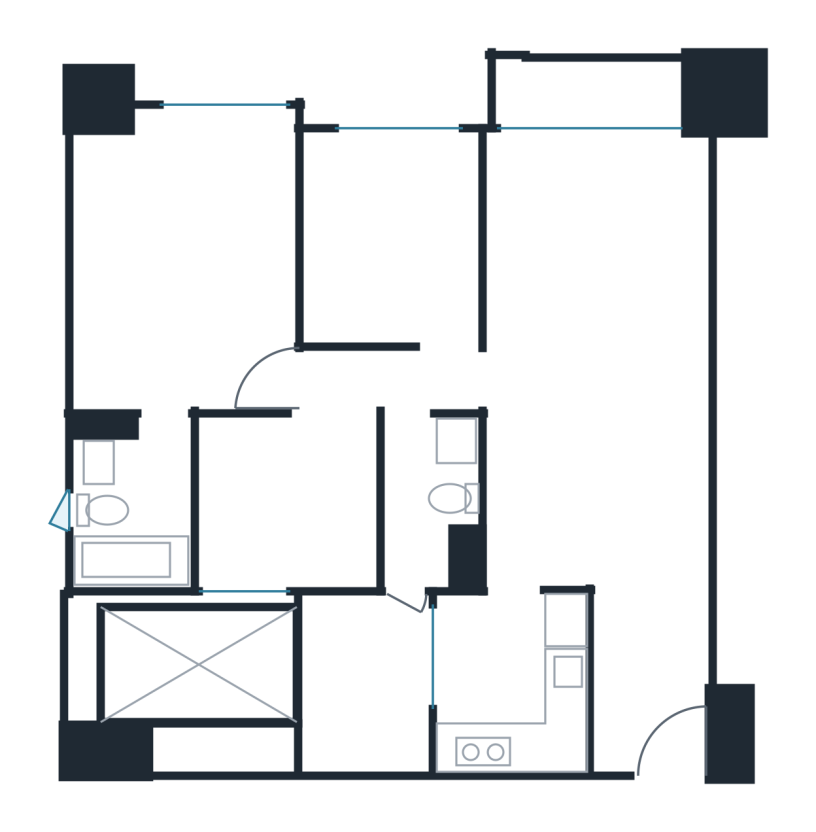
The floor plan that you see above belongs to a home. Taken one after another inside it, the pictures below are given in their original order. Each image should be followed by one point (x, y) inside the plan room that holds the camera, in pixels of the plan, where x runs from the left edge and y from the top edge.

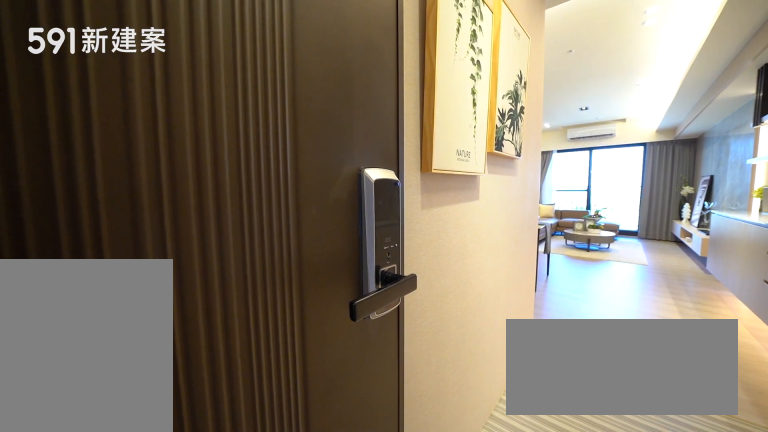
(649, 725)
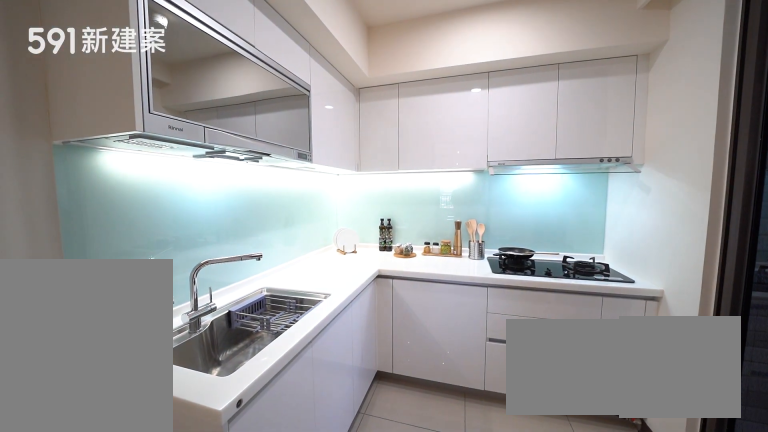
(511, 685)
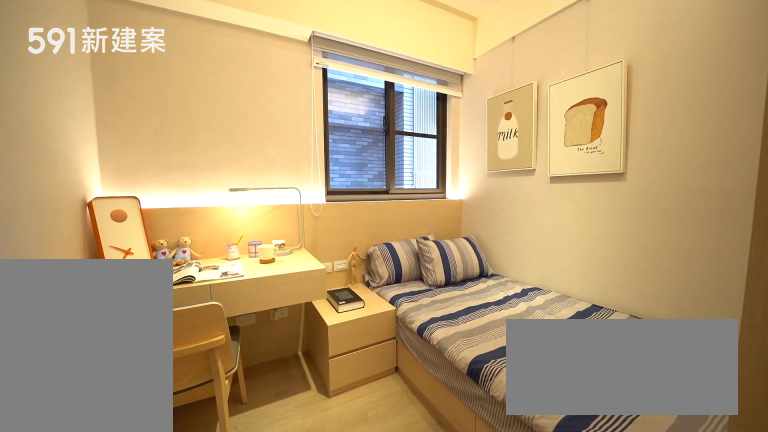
(288, 505)
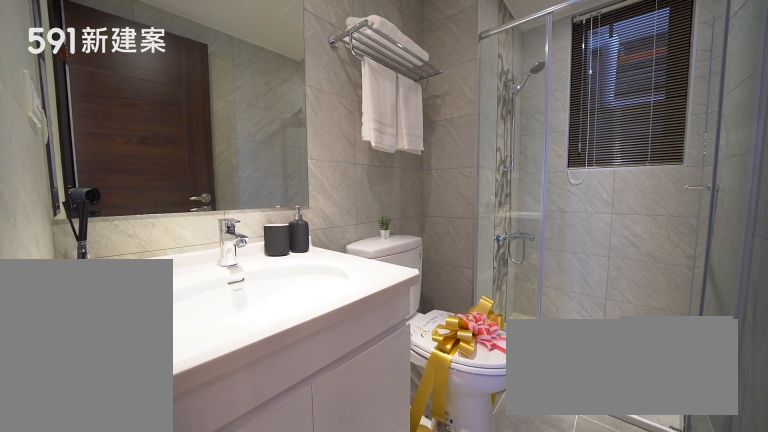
(432, 502)
